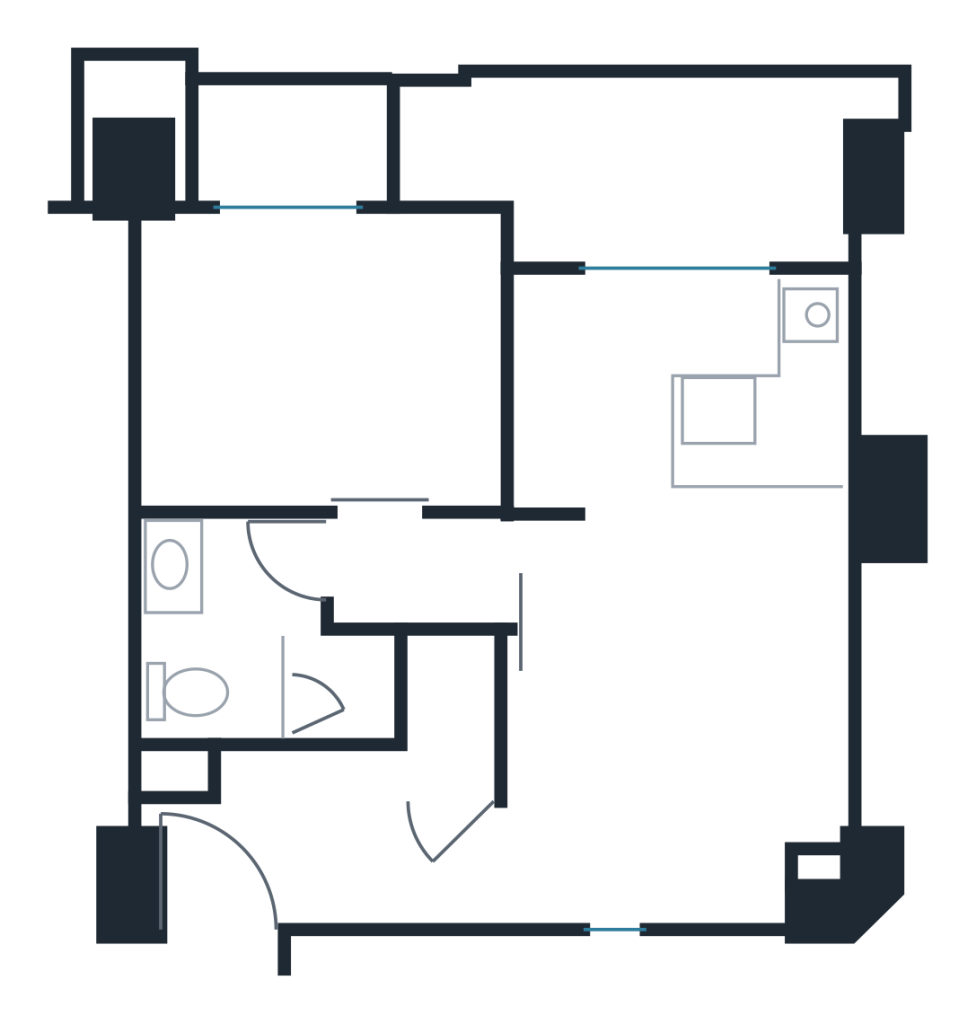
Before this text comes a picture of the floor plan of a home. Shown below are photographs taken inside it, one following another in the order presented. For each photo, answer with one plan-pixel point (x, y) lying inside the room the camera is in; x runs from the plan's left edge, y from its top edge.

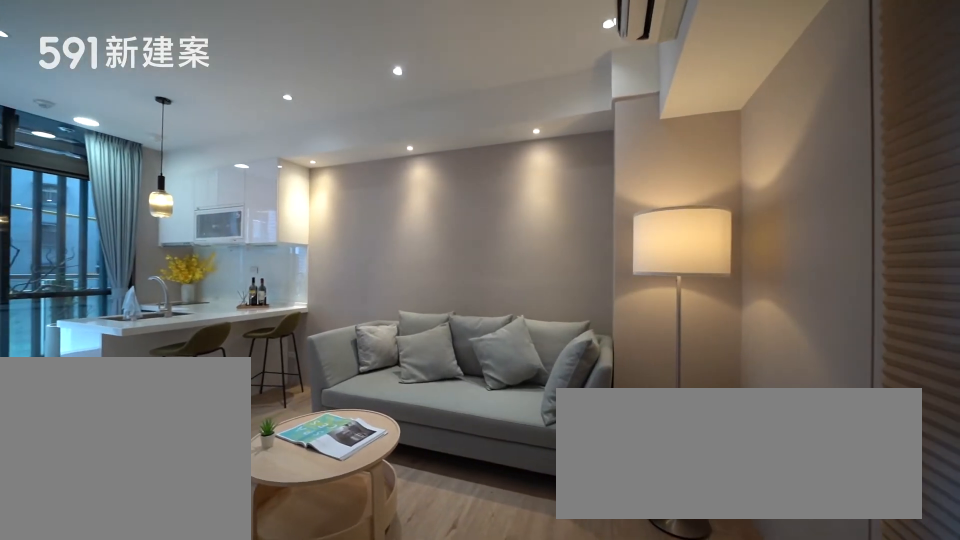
(683, 733)
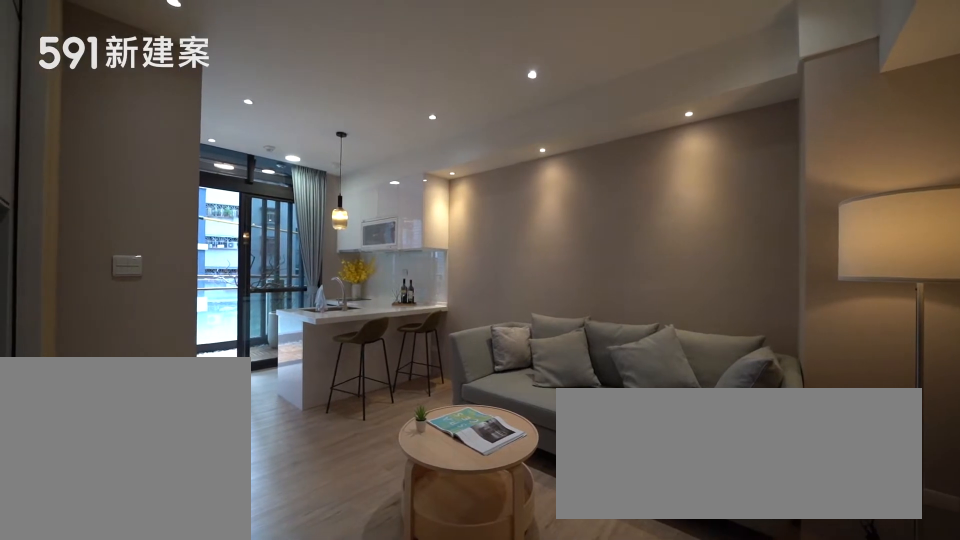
(683, 733)
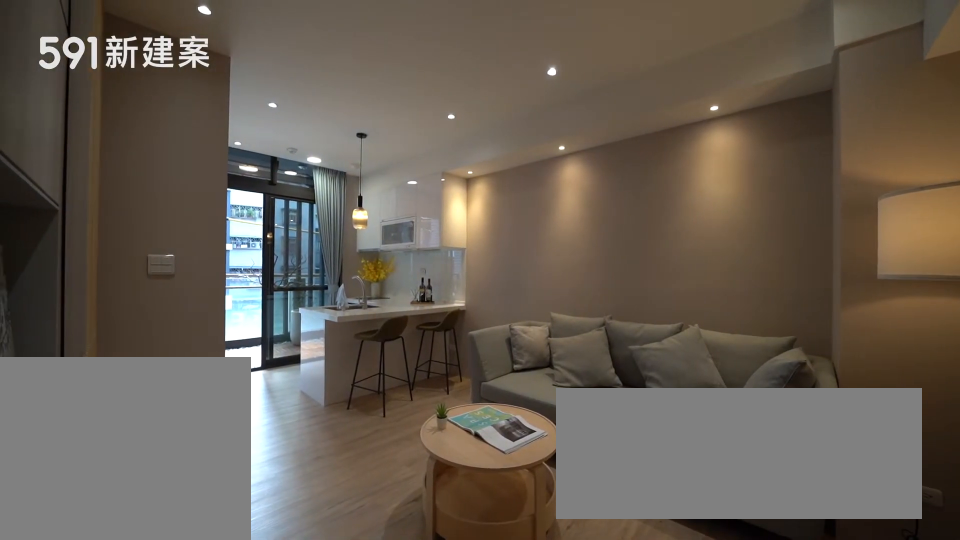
(683, 733)
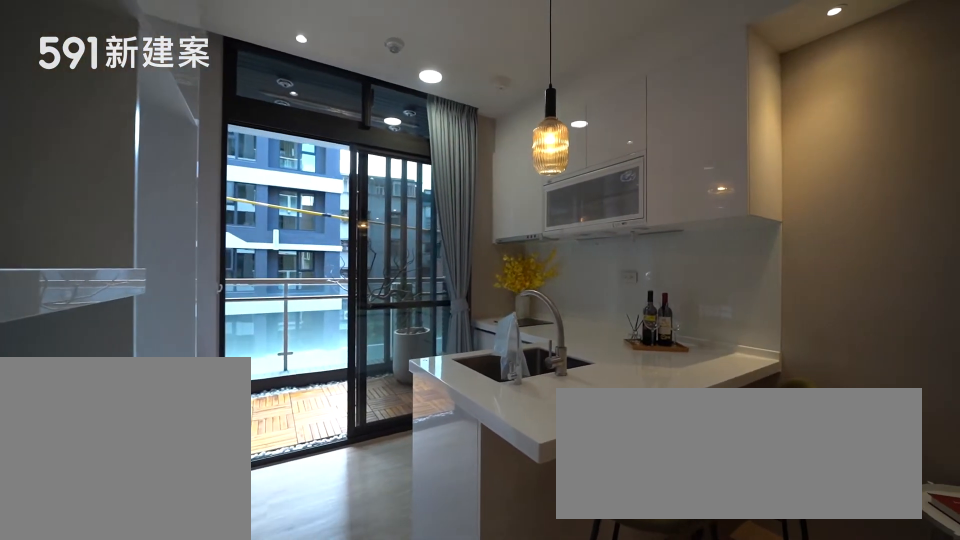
(681, 397)
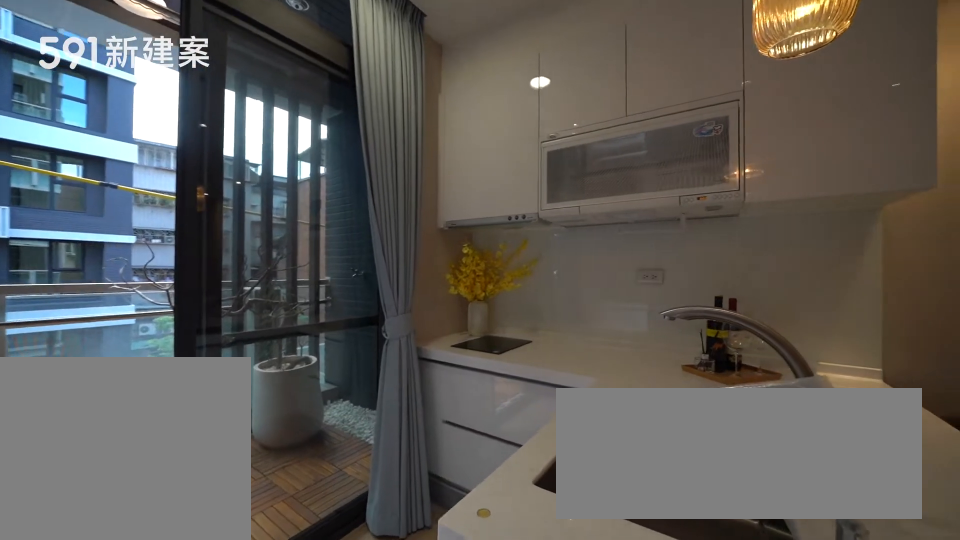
(681, 397)
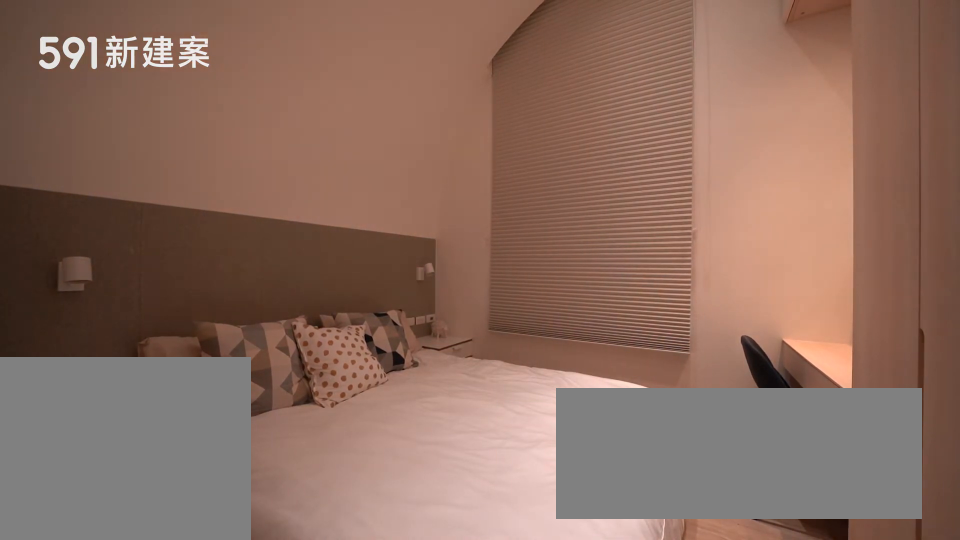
(320, 359)
